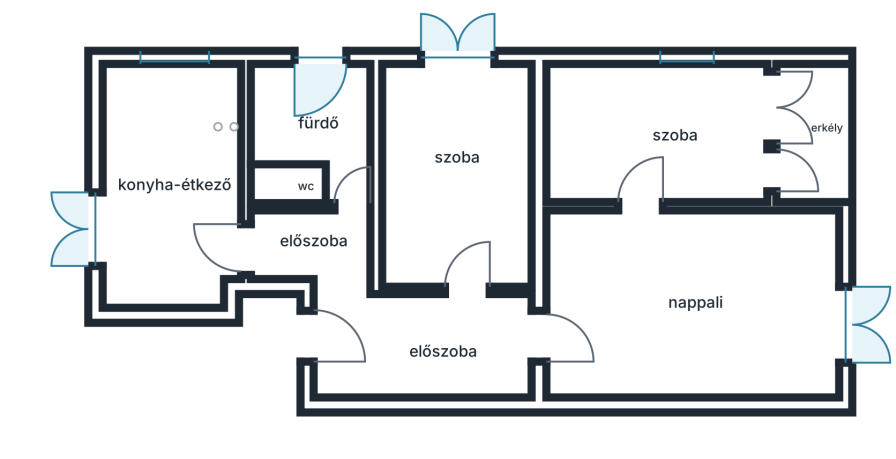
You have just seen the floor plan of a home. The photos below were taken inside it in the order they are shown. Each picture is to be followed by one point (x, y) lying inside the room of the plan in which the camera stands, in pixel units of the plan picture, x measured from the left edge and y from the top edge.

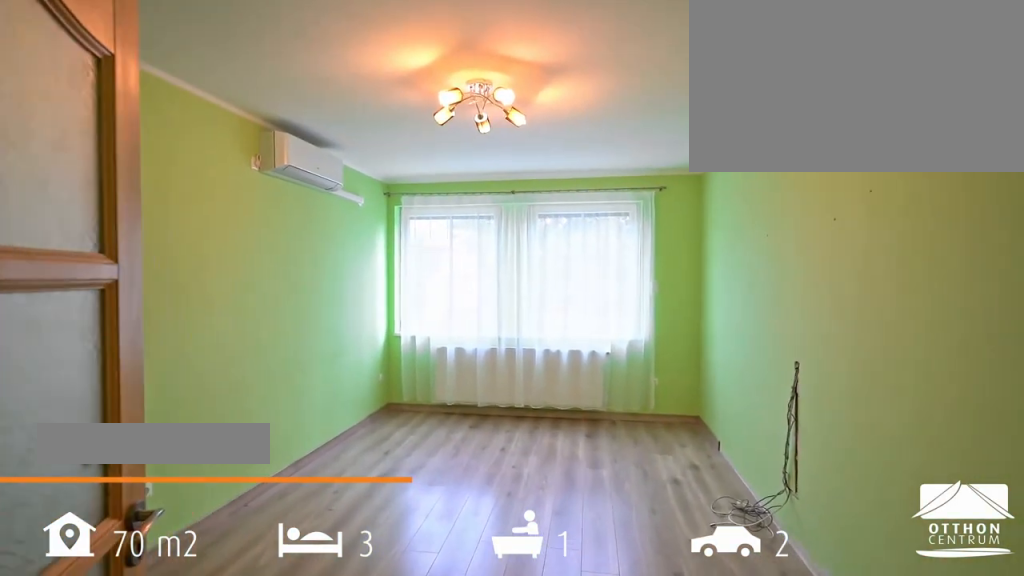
(692, 306)
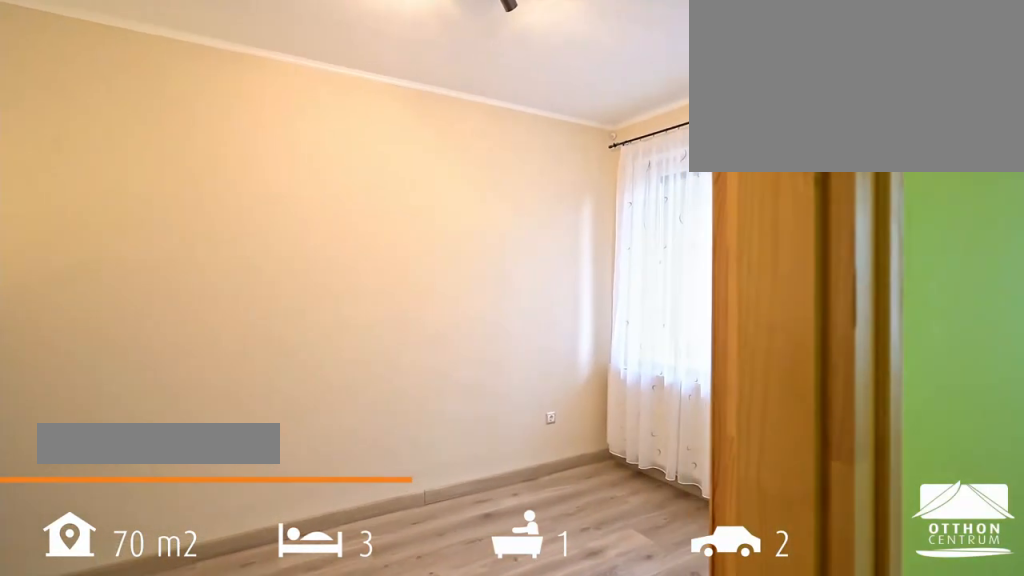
(674, 116)
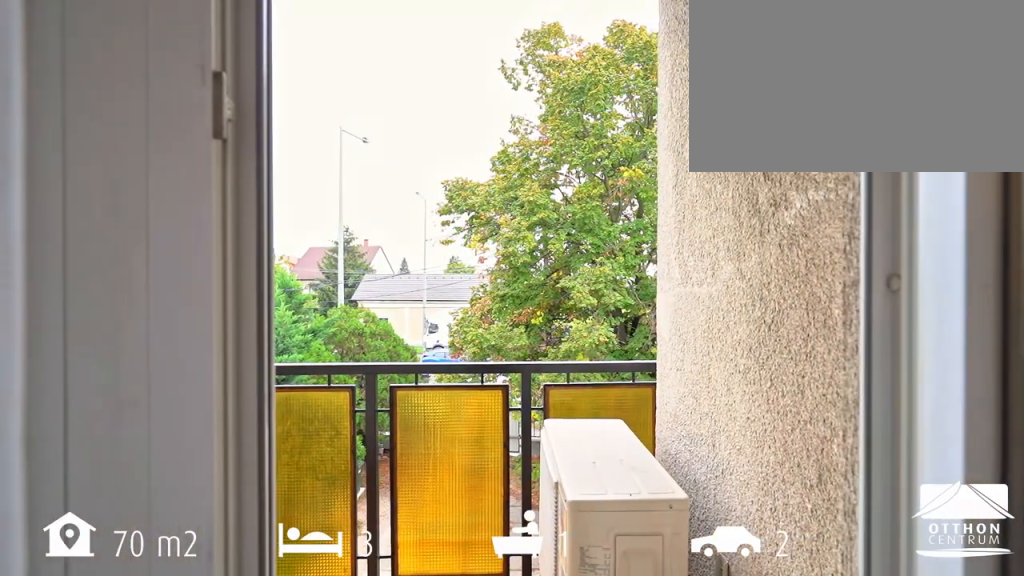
(807, 135)
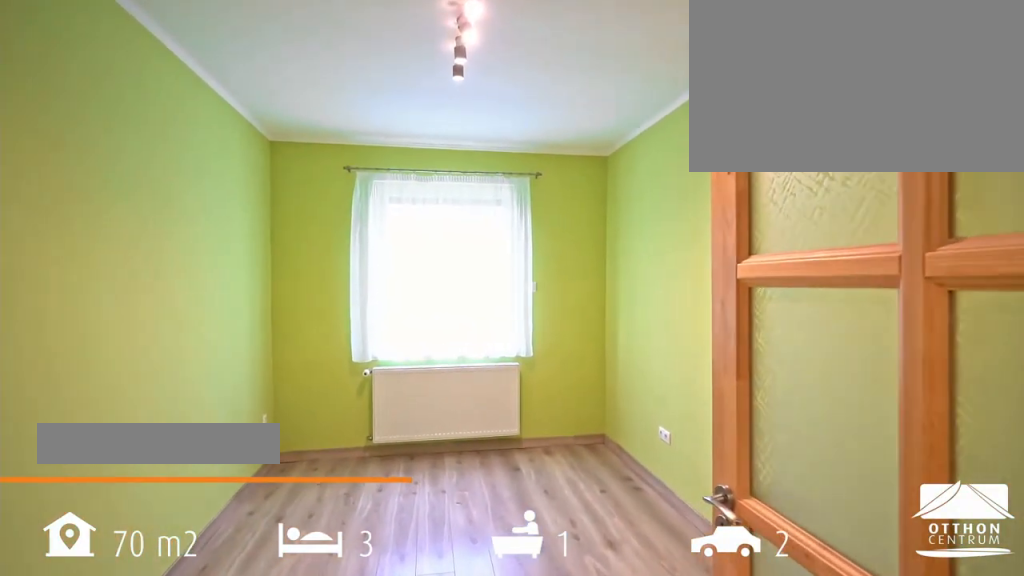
(456, 177)
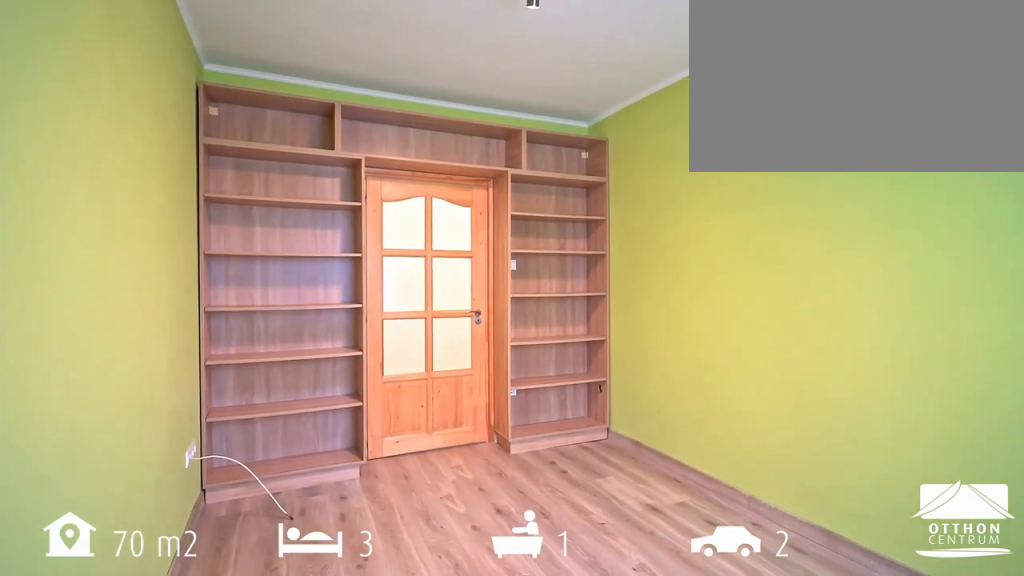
(455, 178)
